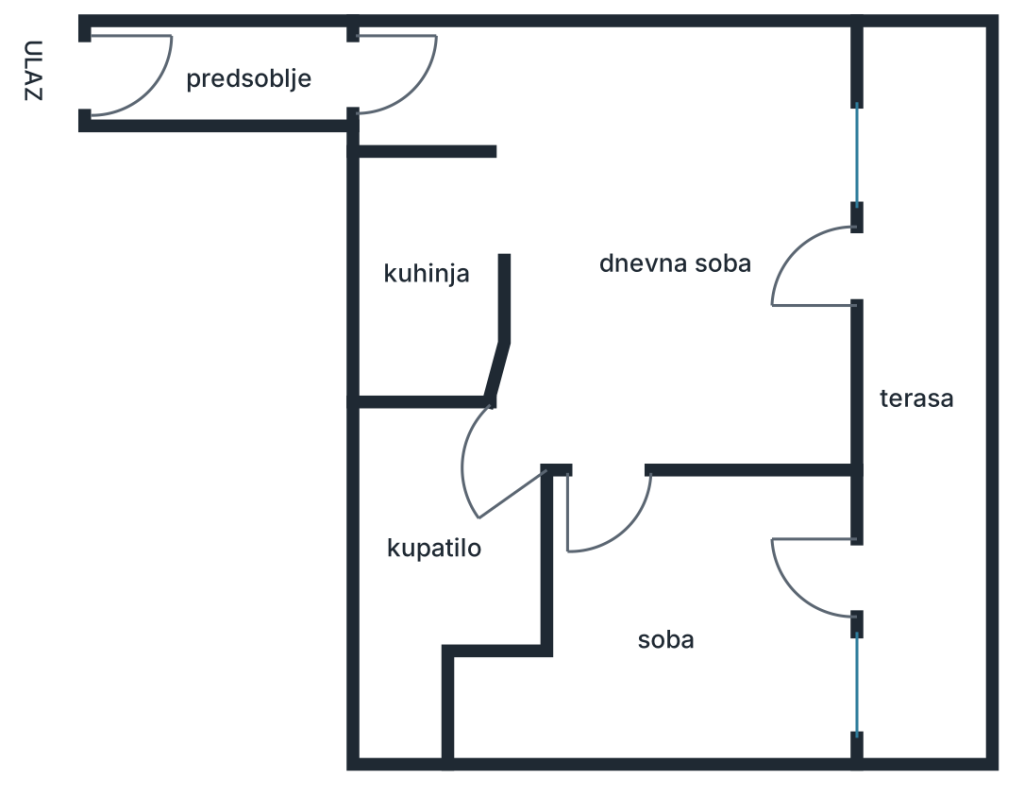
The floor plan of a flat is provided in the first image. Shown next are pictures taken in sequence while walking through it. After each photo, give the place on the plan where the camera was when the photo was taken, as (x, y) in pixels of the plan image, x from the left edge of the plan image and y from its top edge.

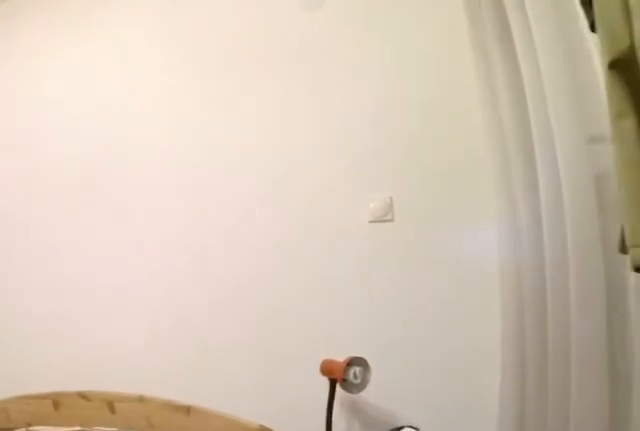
(598, 507)
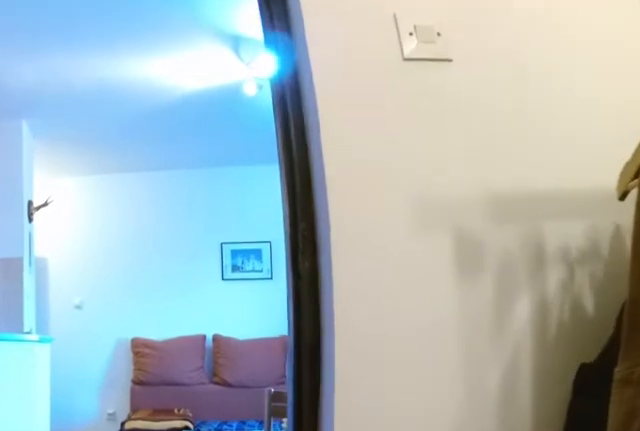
(604, 560)
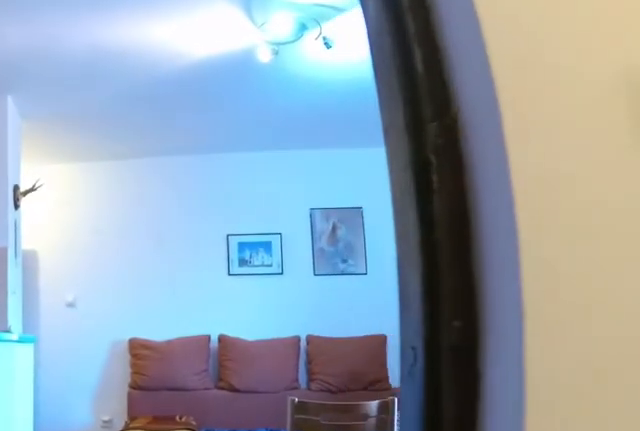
(604, 539)
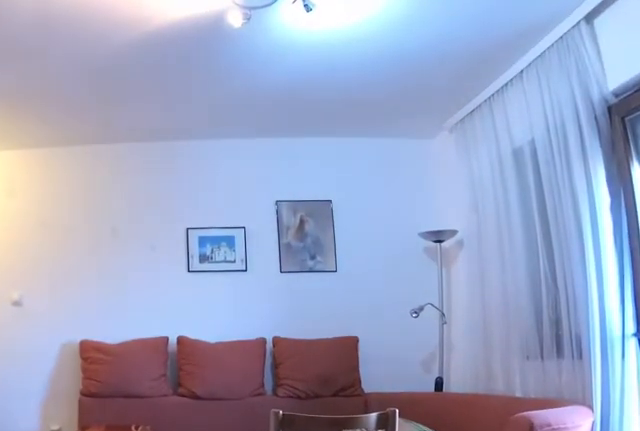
(603, 519)
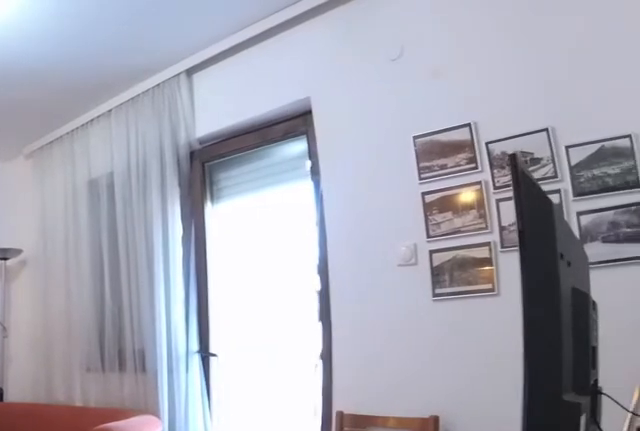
(597, 468)
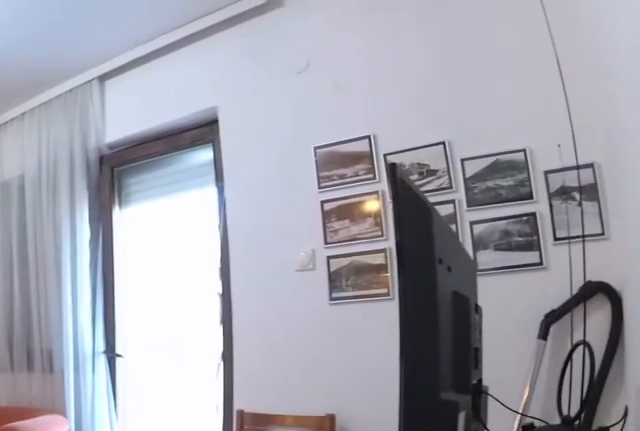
(608, 456)
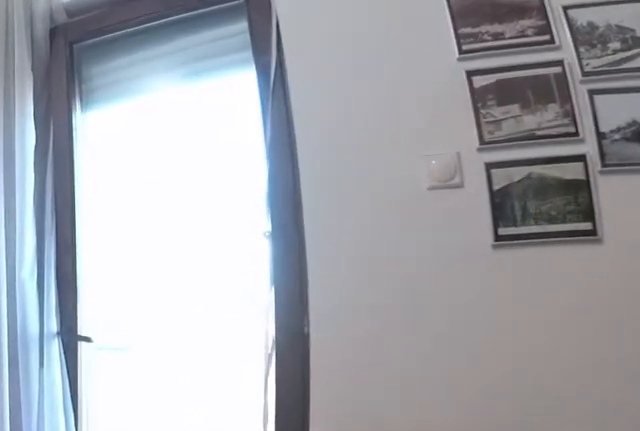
(705, 358)
